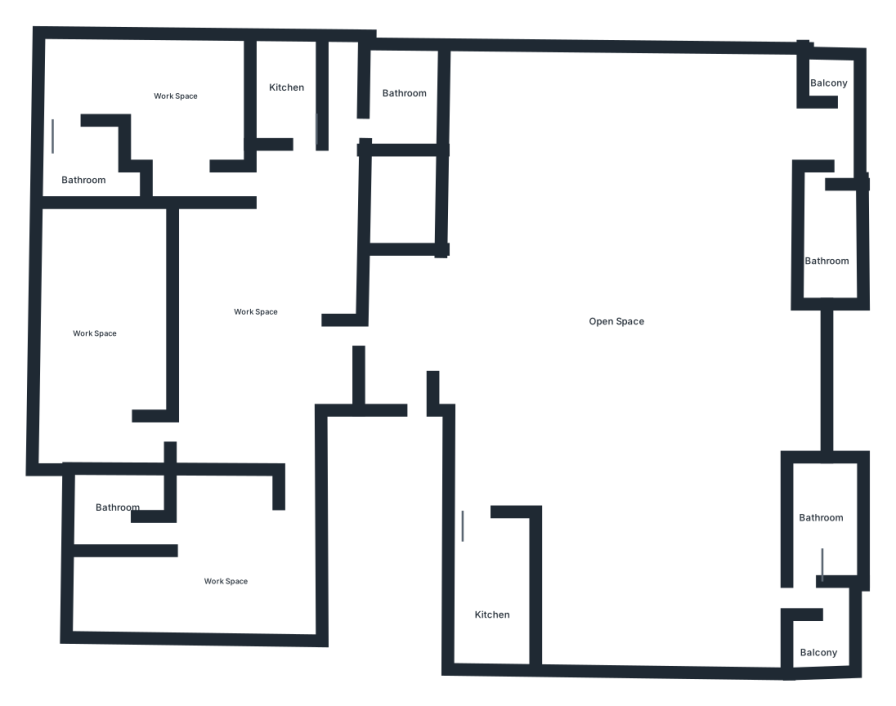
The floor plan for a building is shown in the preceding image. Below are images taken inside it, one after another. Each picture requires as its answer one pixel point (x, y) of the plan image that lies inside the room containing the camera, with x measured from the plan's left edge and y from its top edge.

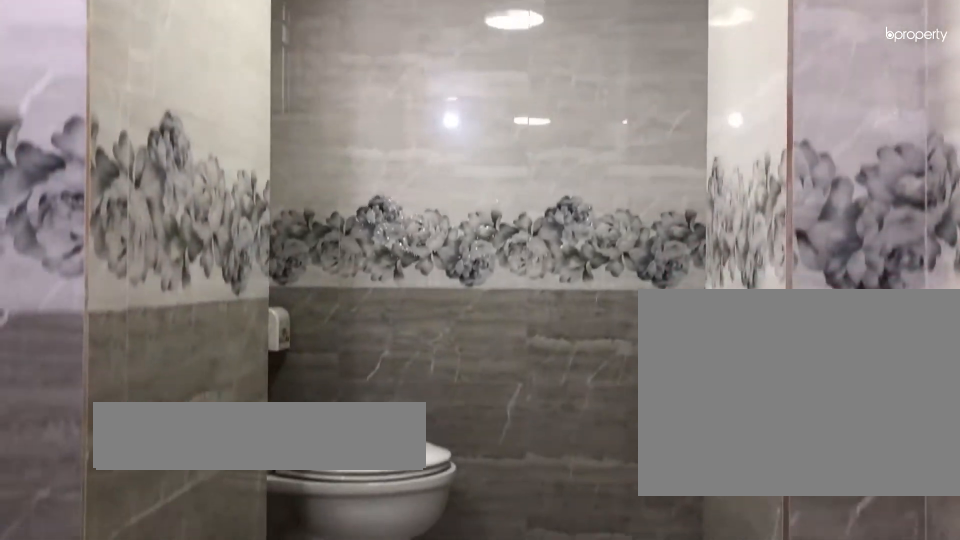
(838, 236)
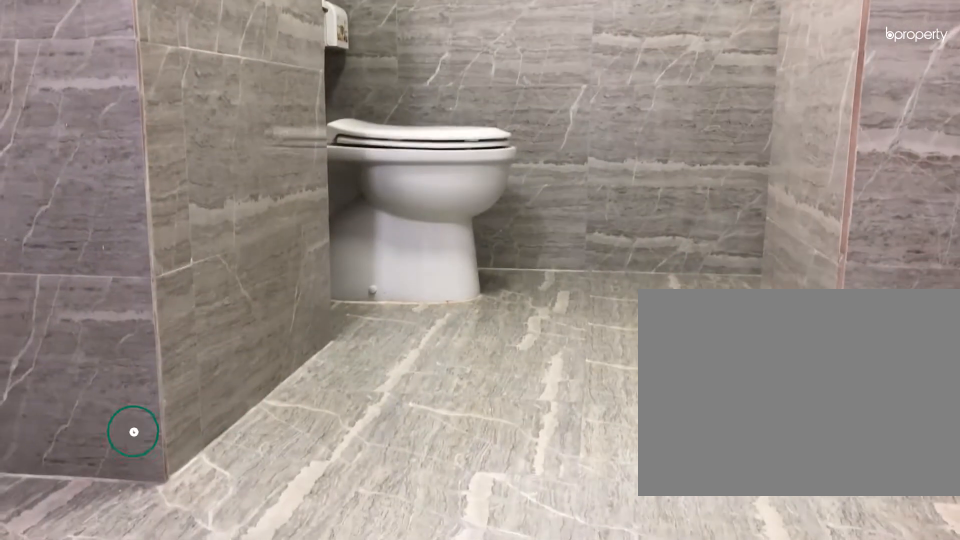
(838, 236)
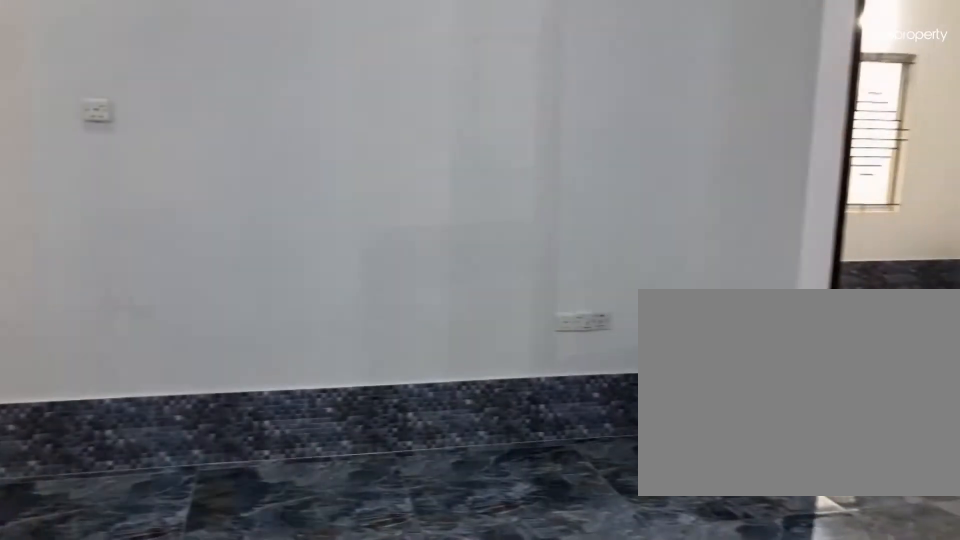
(271, 290)
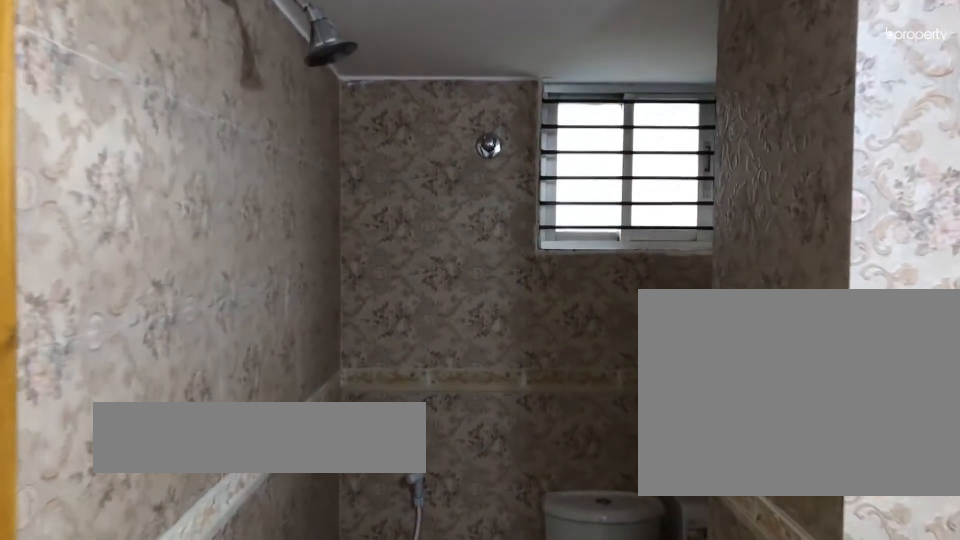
(112, 515)
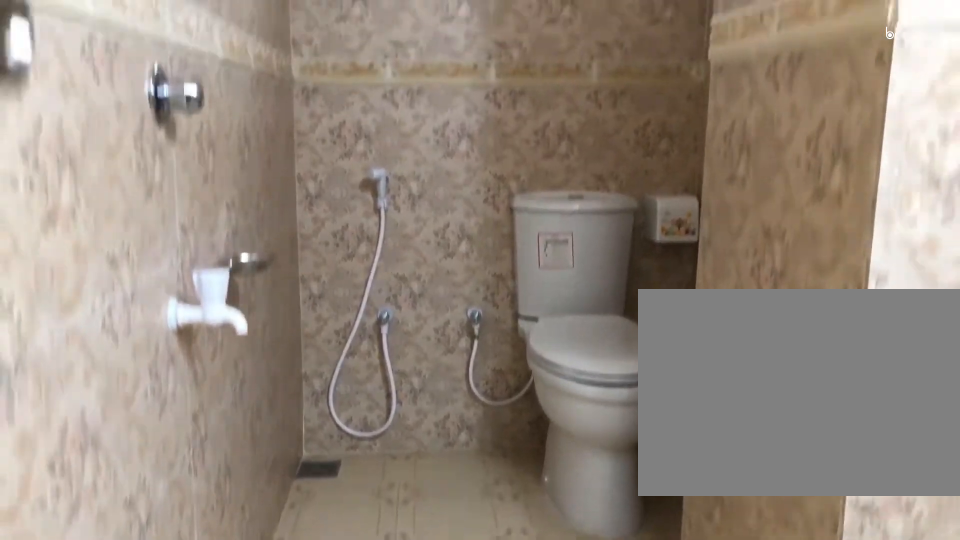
(112, 515)
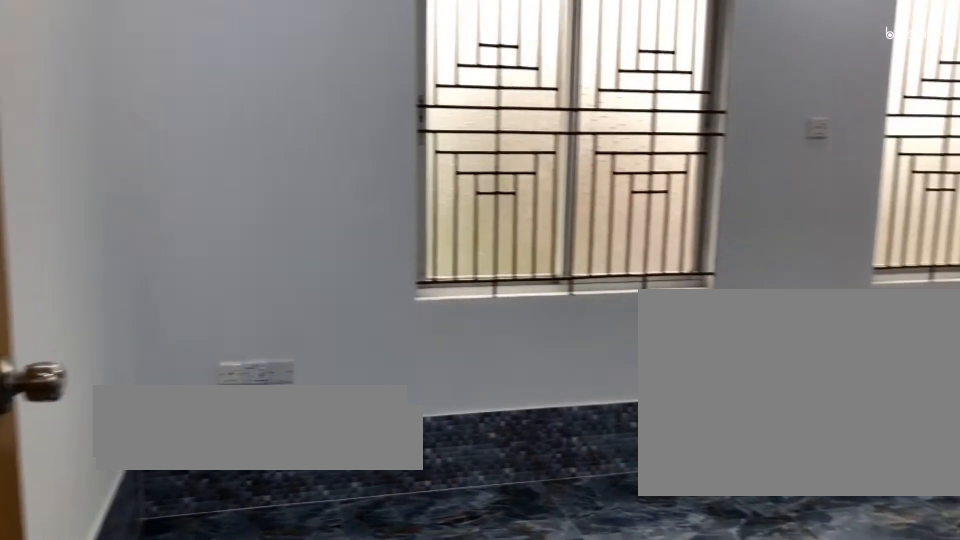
(116, 317)
